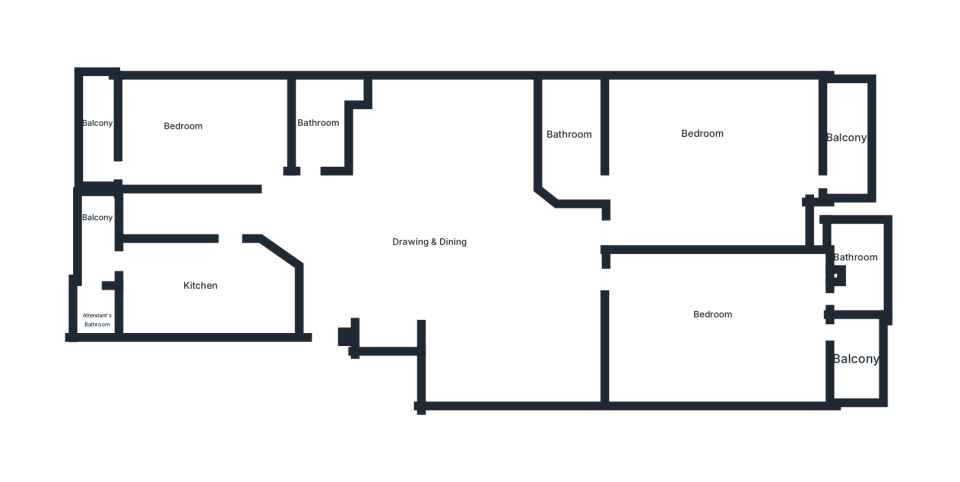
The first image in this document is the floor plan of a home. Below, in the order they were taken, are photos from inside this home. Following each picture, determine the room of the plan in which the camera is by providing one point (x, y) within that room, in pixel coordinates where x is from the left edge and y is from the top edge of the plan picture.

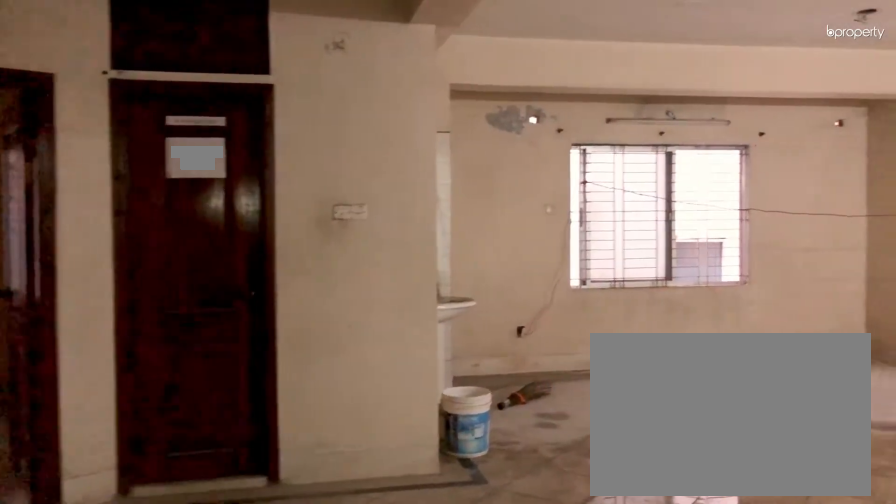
(323, 312)
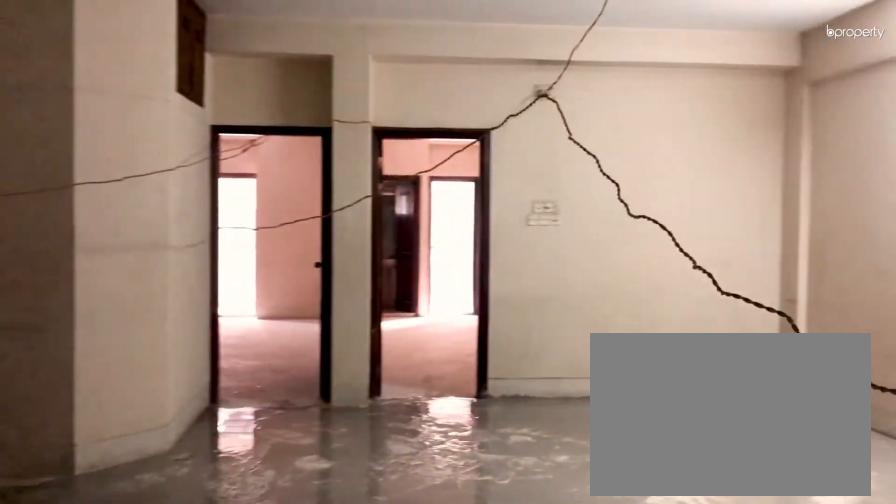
(458, 256)
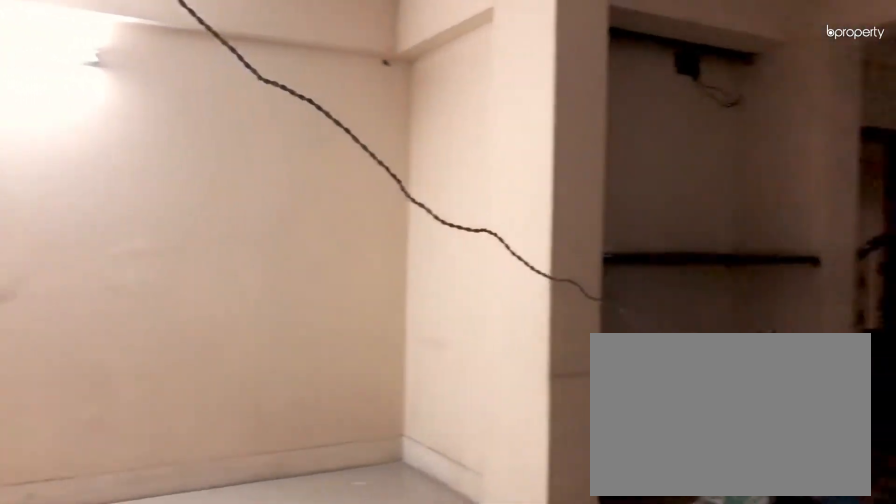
(458, 256)
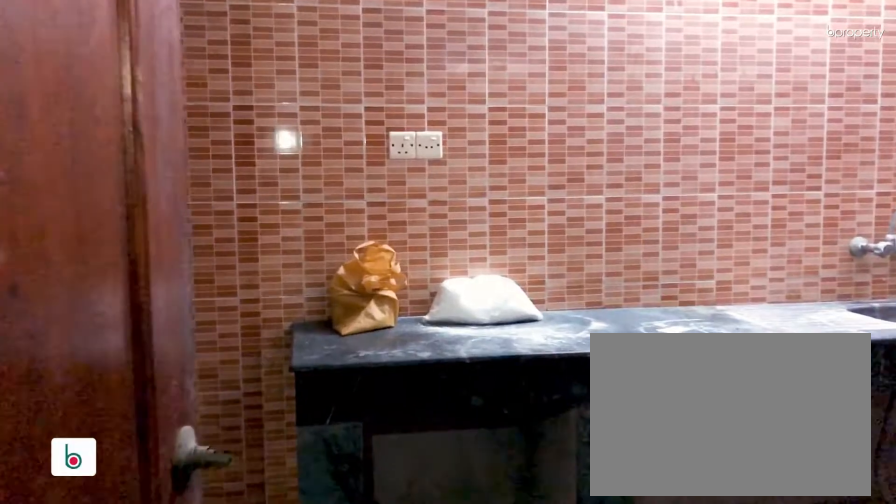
(227, 265)
